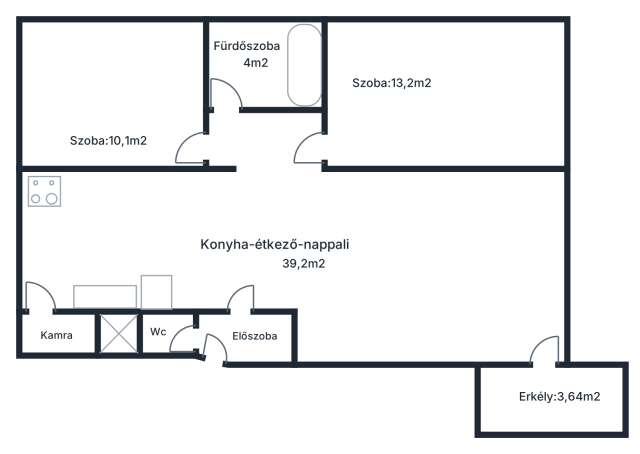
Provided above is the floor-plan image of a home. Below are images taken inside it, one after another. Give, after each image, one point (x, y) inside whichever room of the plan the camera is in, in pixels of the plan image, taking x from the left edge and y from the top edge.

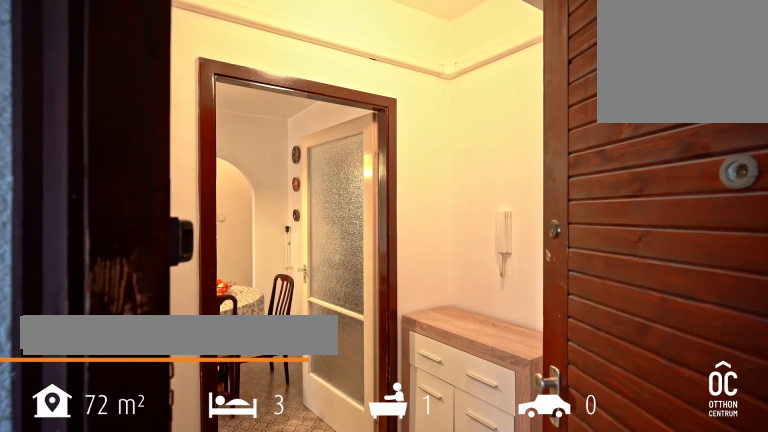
(248, 336)
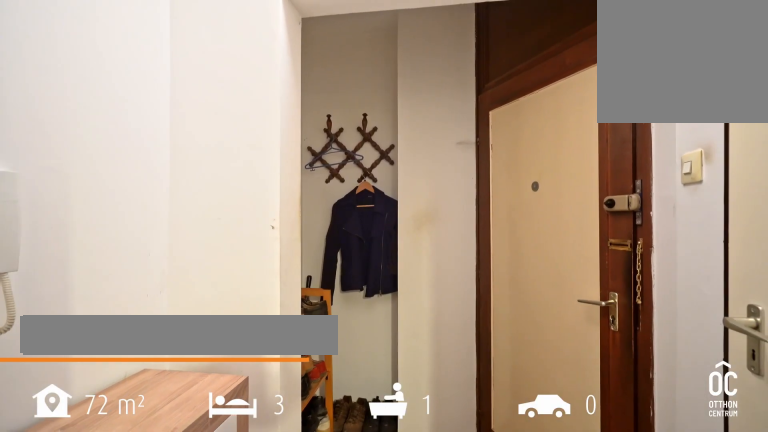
(248, 336)
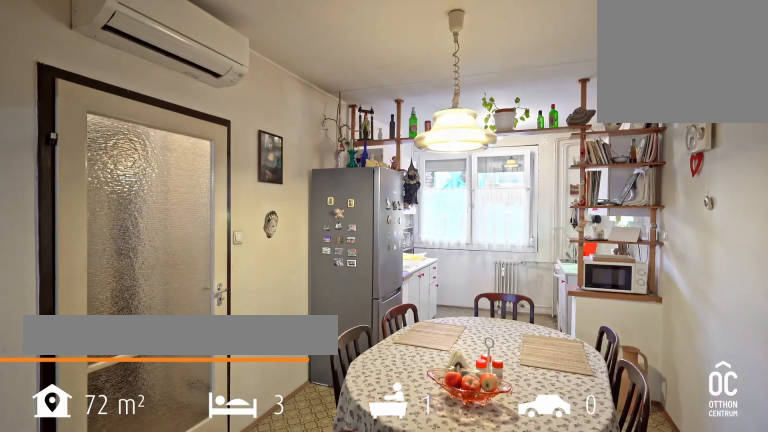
(144, 228)
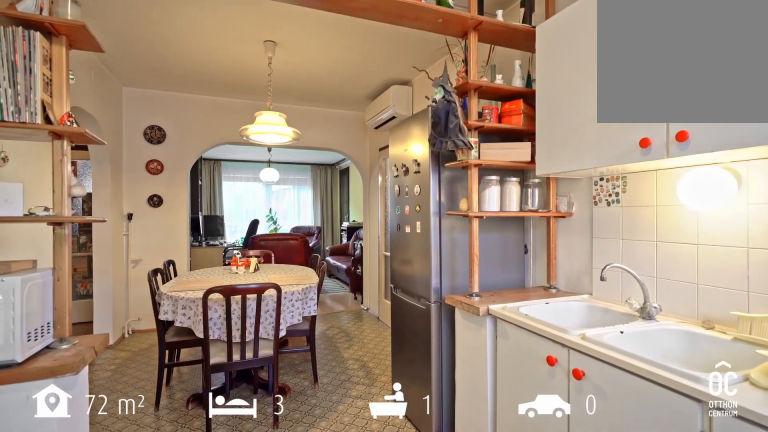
(144, 228)
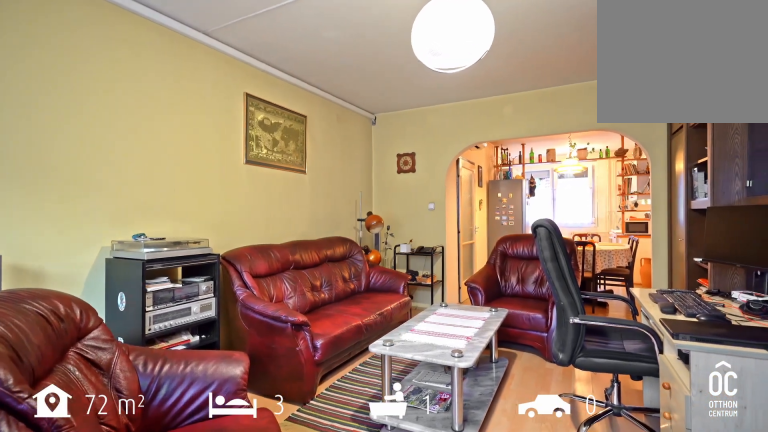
(423, 228)
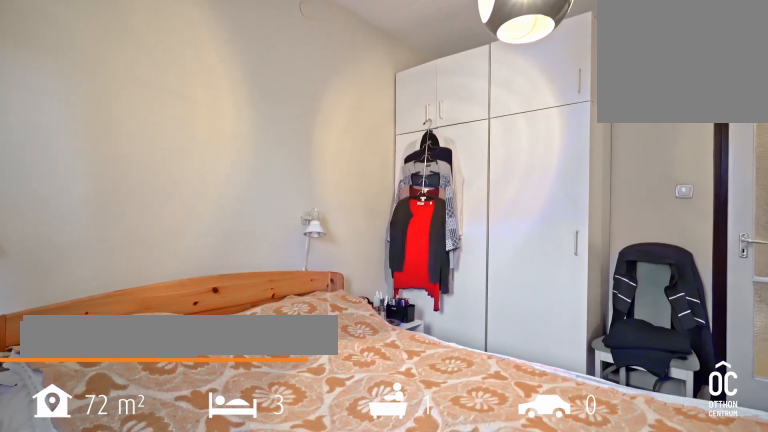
(123, 81)
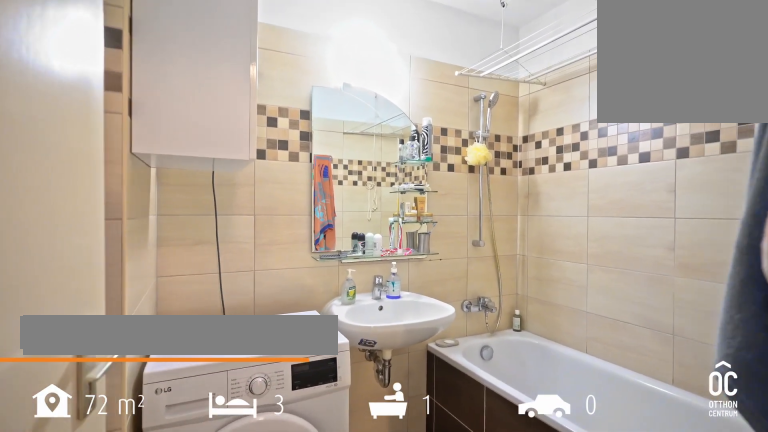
(265, 73)
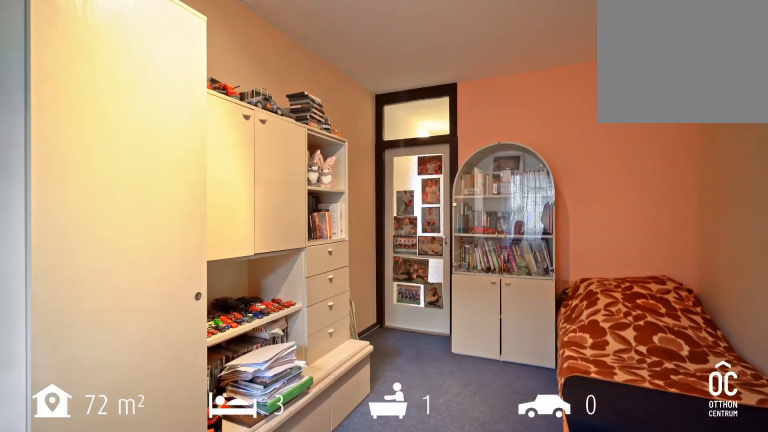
(401, 97)
